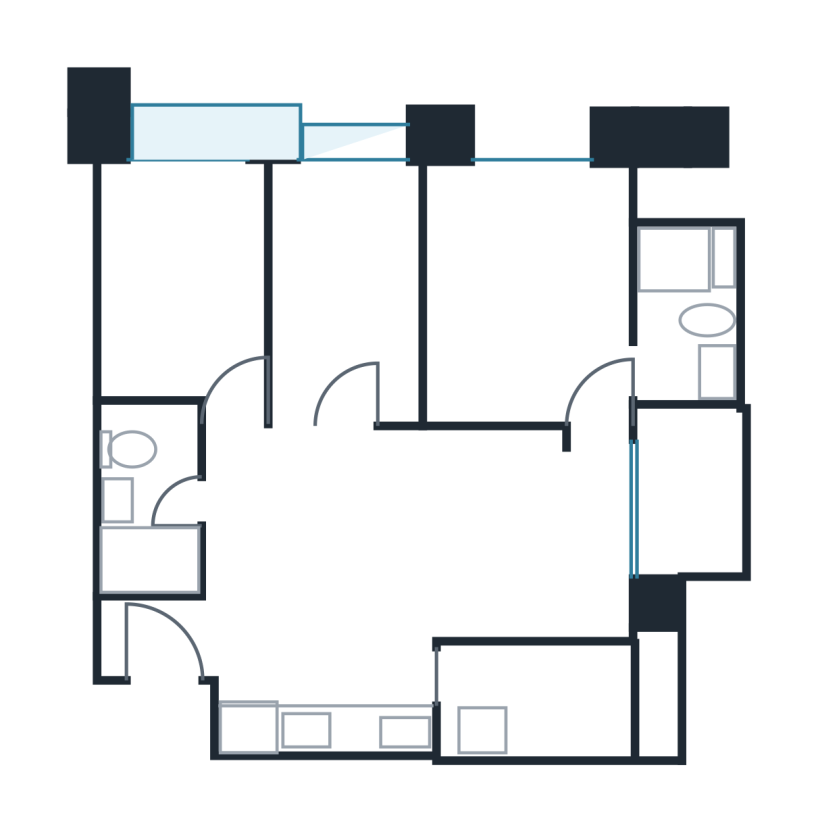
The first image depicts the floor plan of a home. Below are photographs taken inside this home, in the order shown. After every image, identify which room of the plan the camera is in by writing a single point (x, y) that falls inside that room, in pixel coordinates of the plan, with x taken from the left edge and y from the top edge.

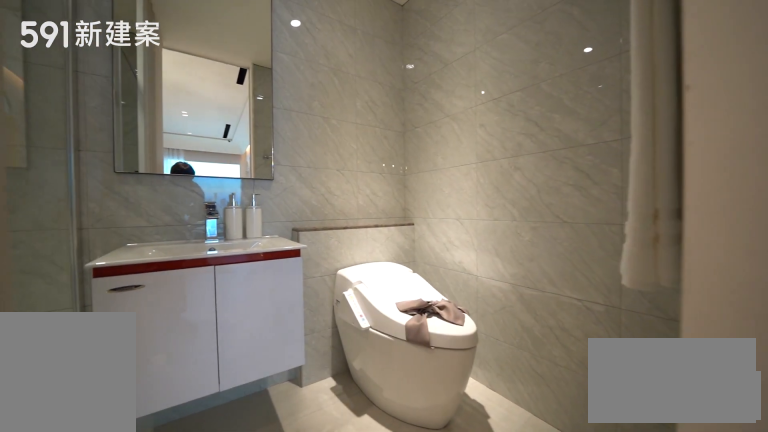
(147, 497)
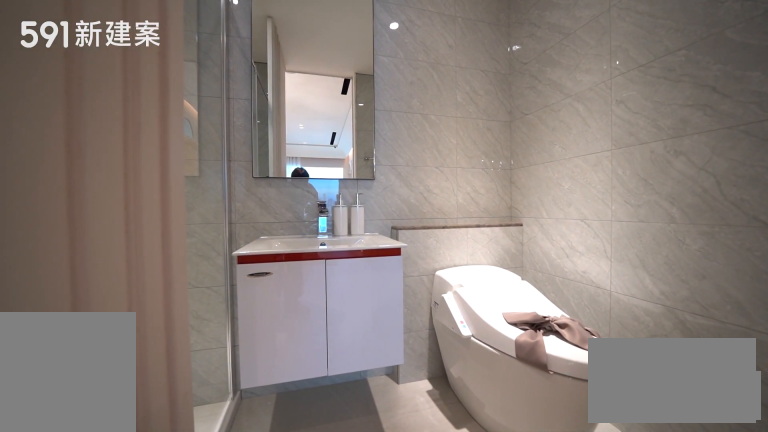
(147, 497)
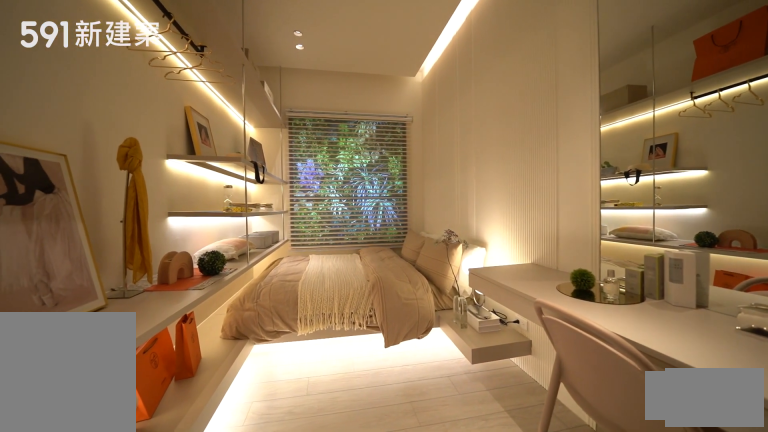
(339, 293)
